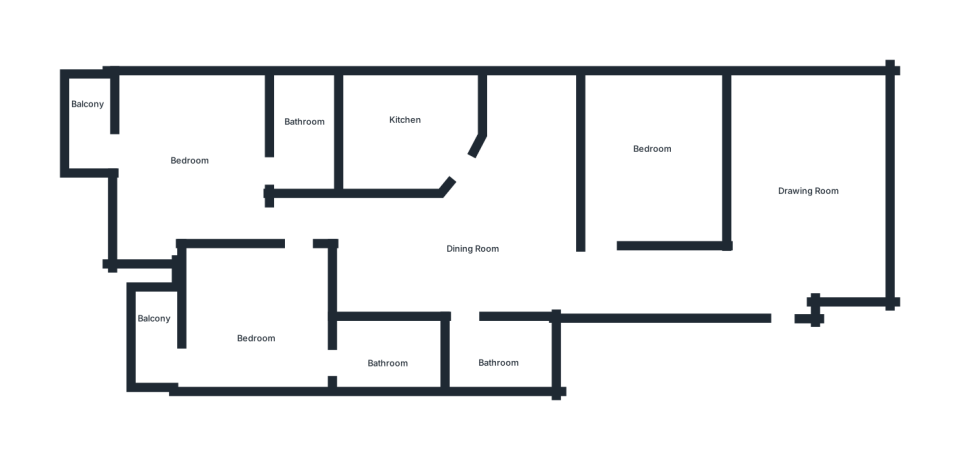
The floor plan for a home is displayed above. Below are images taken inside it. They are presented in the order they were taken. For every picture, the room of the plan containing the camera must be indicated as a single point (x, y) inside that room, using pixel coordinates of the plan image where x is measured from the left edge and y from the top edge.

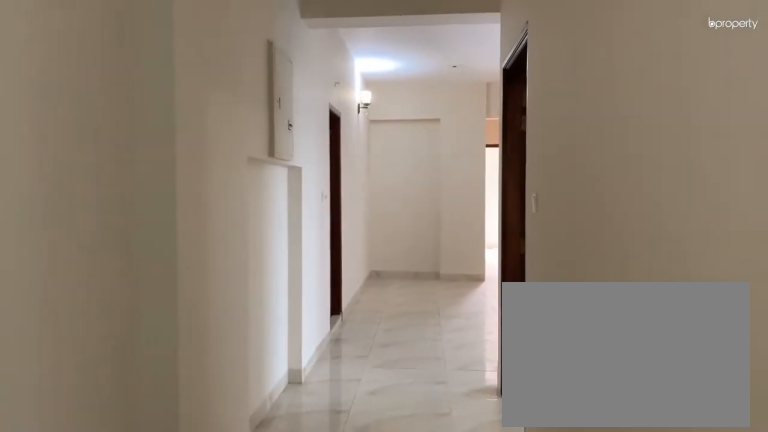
(702, 280)
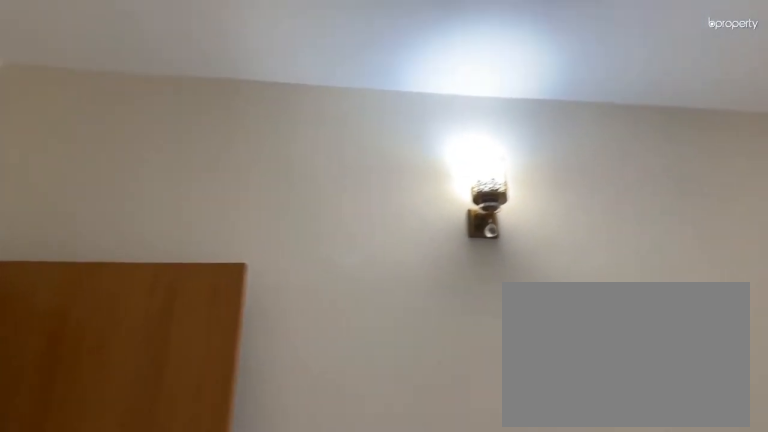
(648, 170)
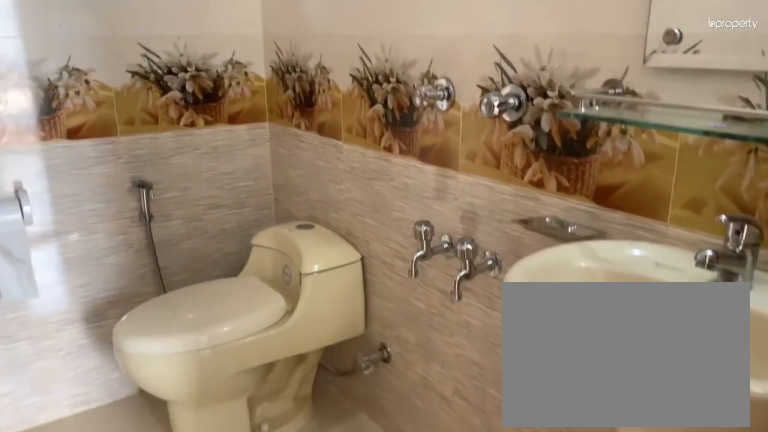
(386, 356)
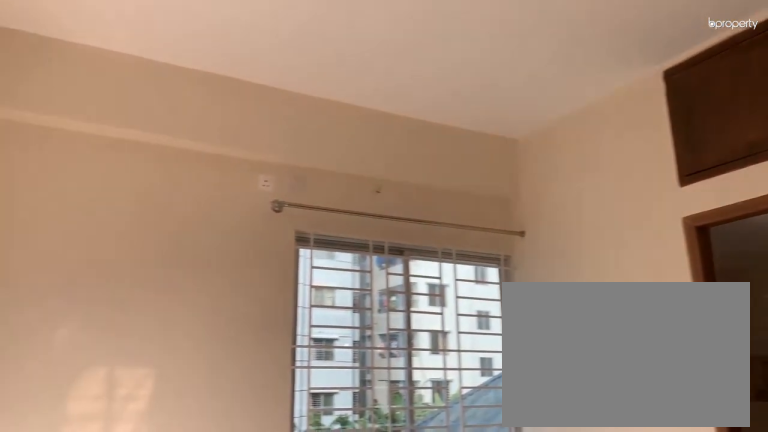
(210, 155)
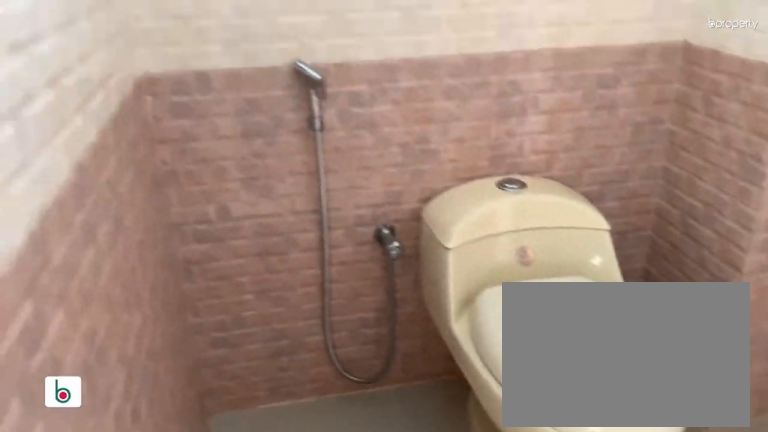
(307, 145)
